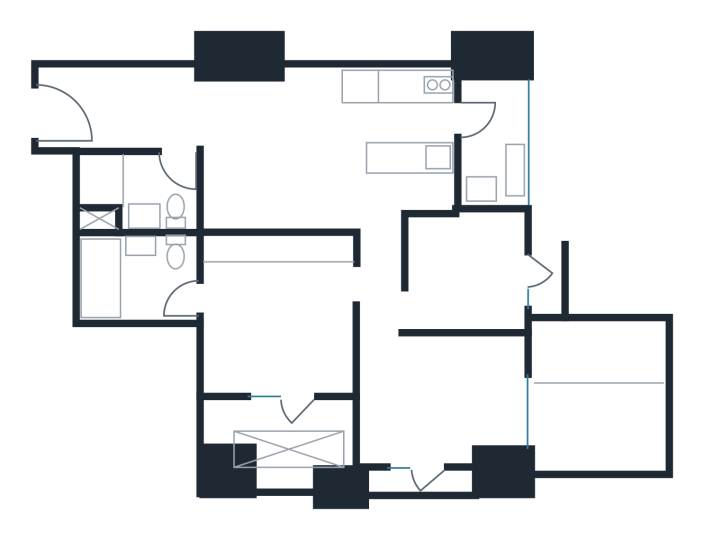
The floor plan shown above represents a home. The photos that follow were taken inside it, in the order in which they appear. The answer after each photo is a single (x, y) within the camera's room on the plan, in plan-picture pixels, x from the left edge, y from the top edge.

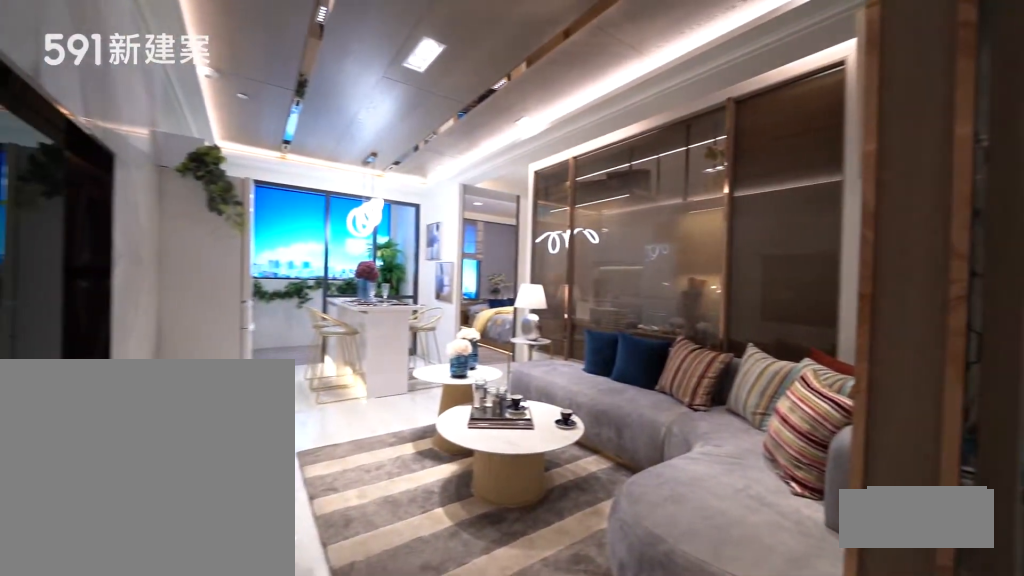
(270, 148)
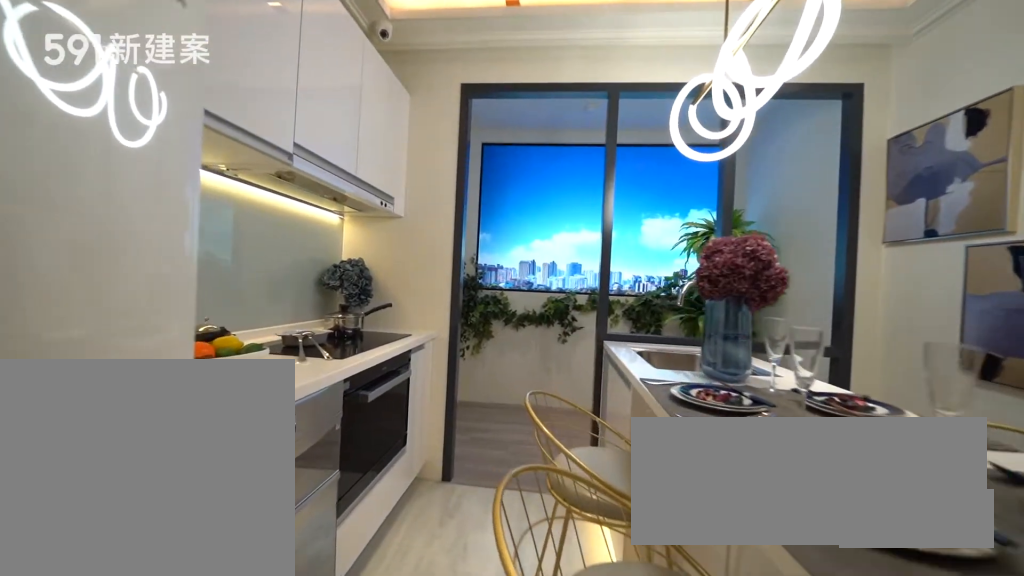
(398, 142)
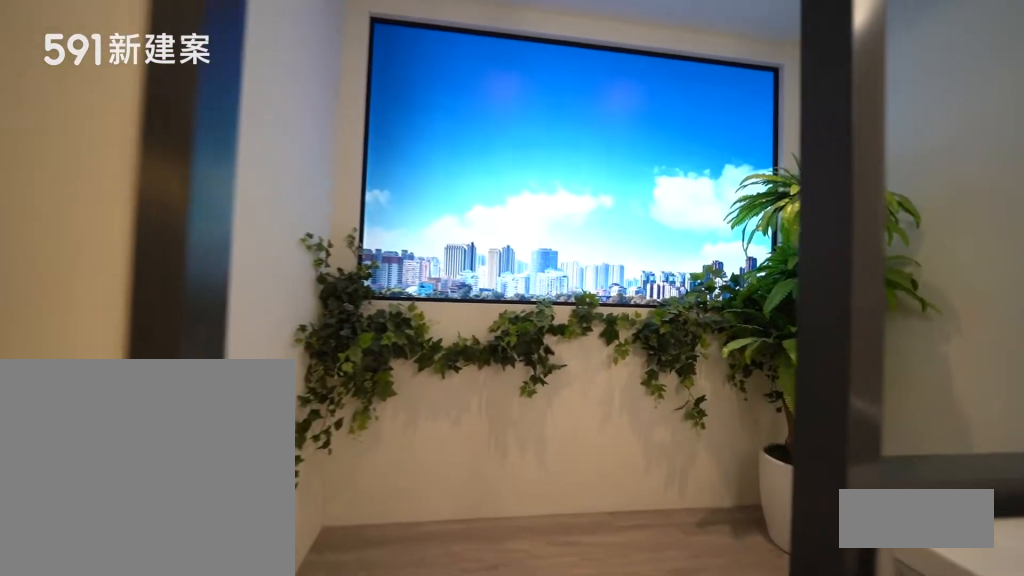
(497, 145)
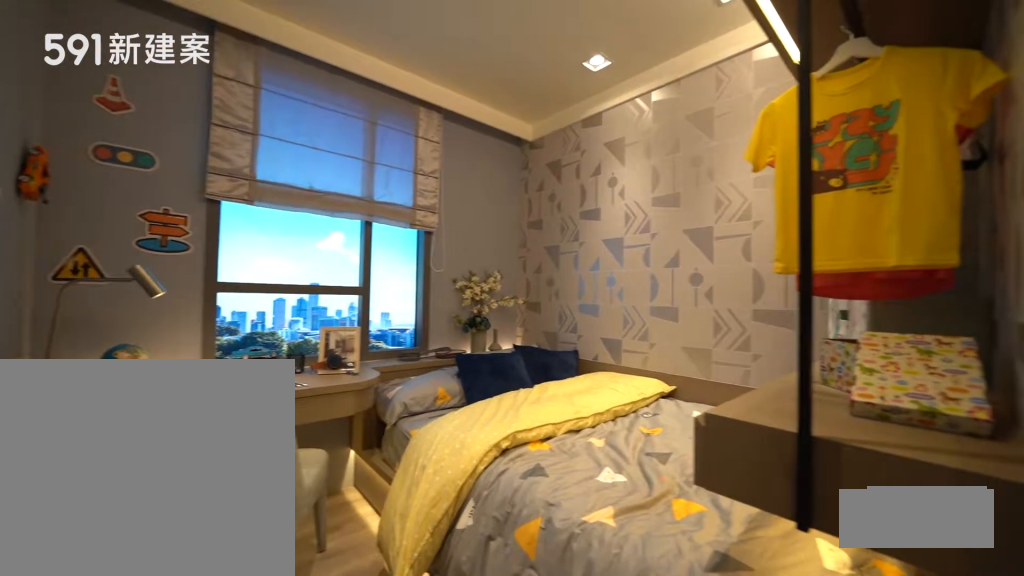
(471, 272)
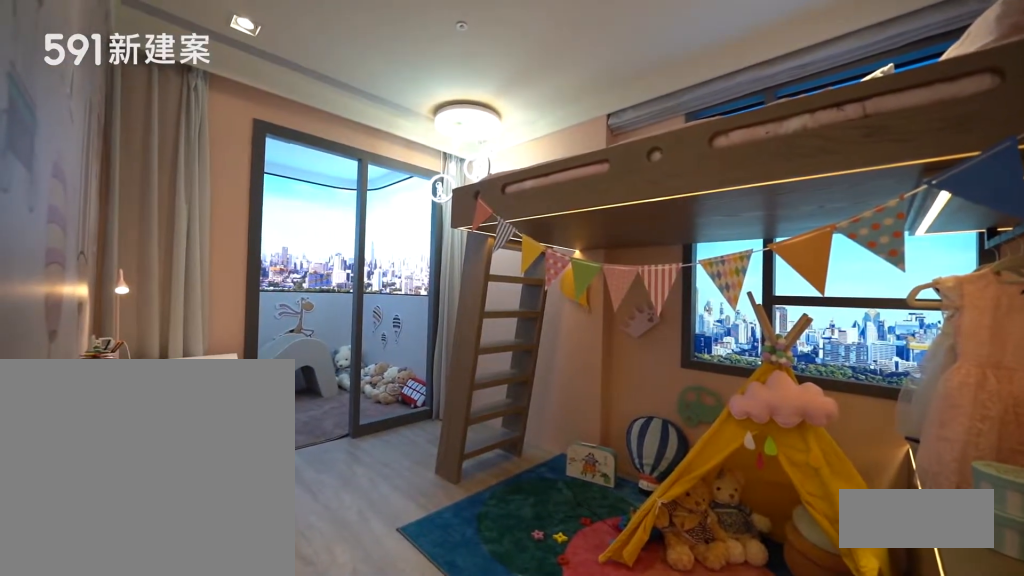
(444, 402)
